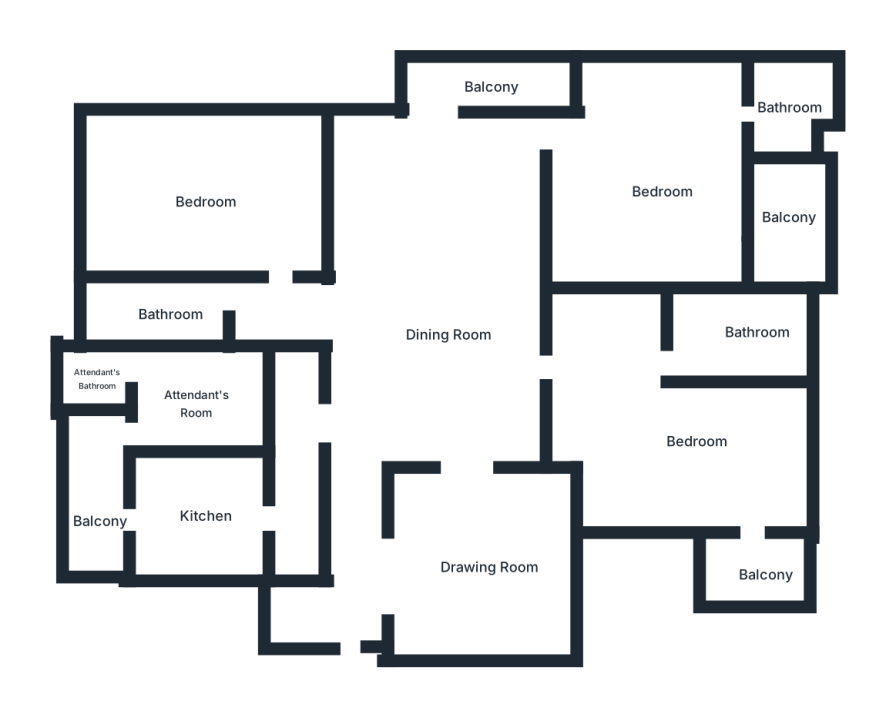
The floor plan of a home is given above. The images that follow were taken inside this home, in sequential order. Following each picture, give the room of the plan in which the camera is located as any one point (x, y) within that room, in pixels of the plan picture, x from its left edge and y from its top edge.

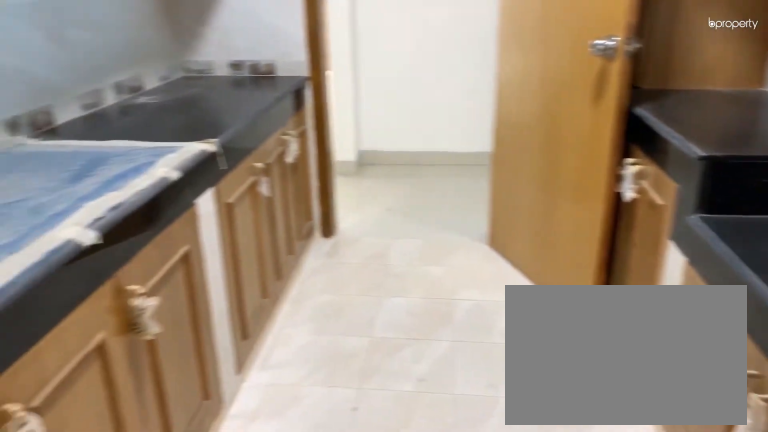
(206, 512)
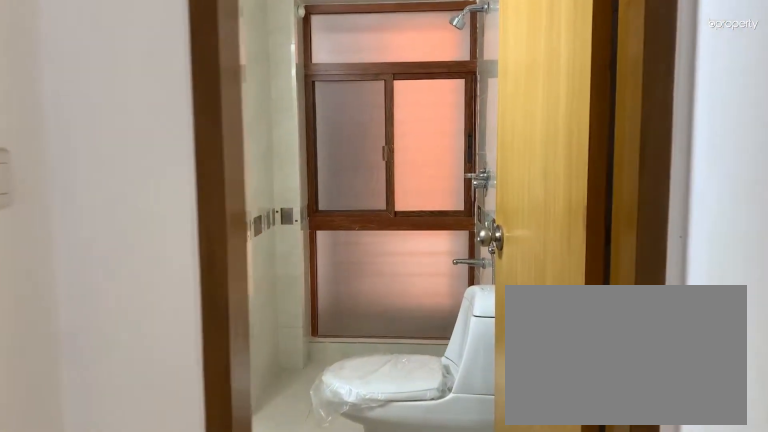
(165, 308)
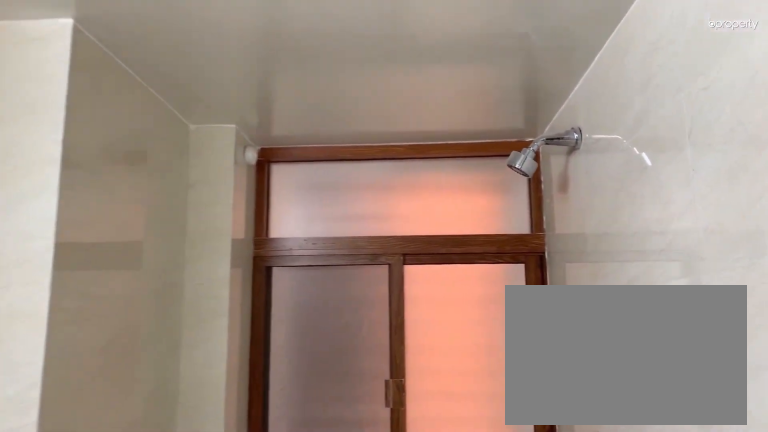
(166, 307)
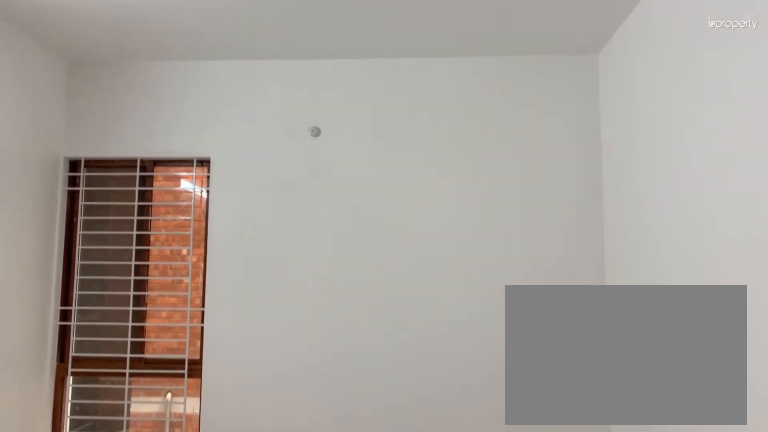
(205, 204)
